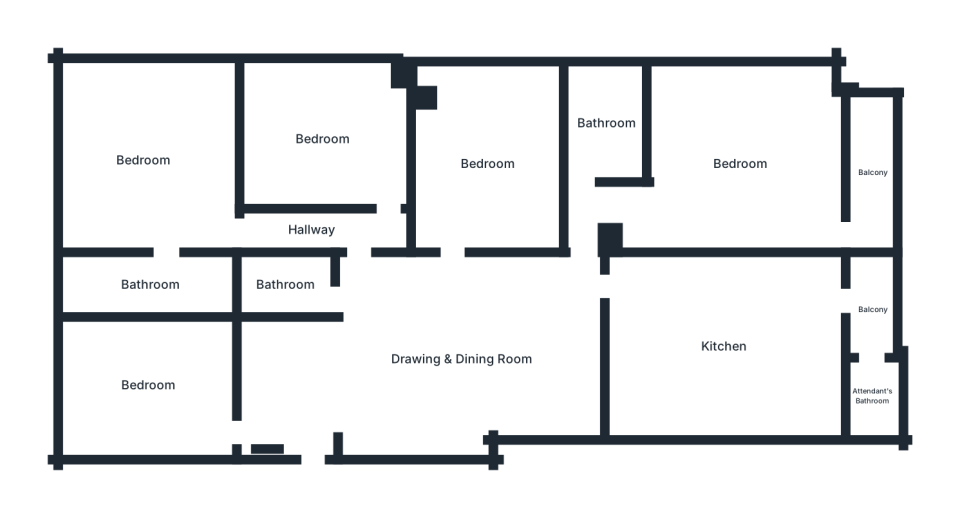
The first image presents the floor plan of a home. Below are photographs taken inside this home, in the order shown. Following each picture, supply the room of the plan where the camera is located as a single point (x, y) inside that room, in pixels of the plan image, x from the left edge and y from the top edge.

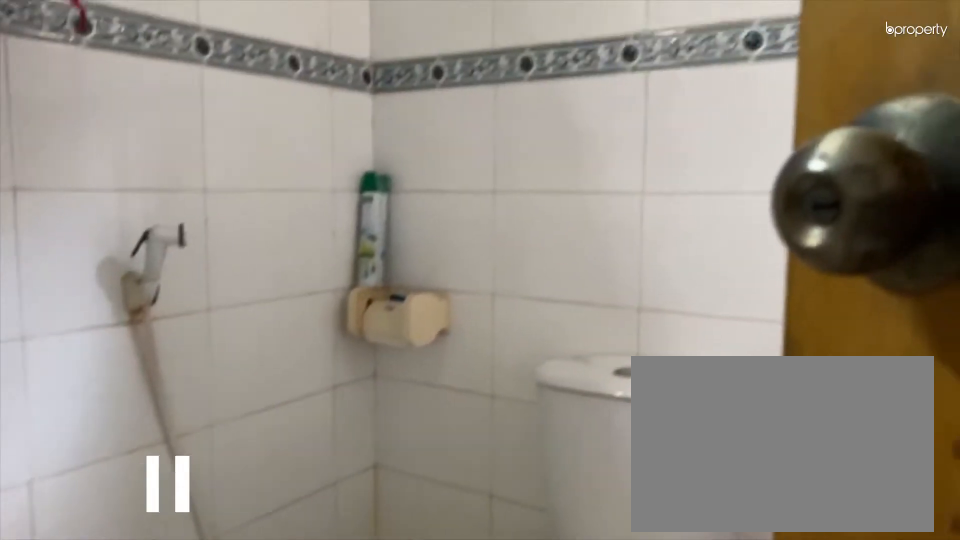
(147, 282)
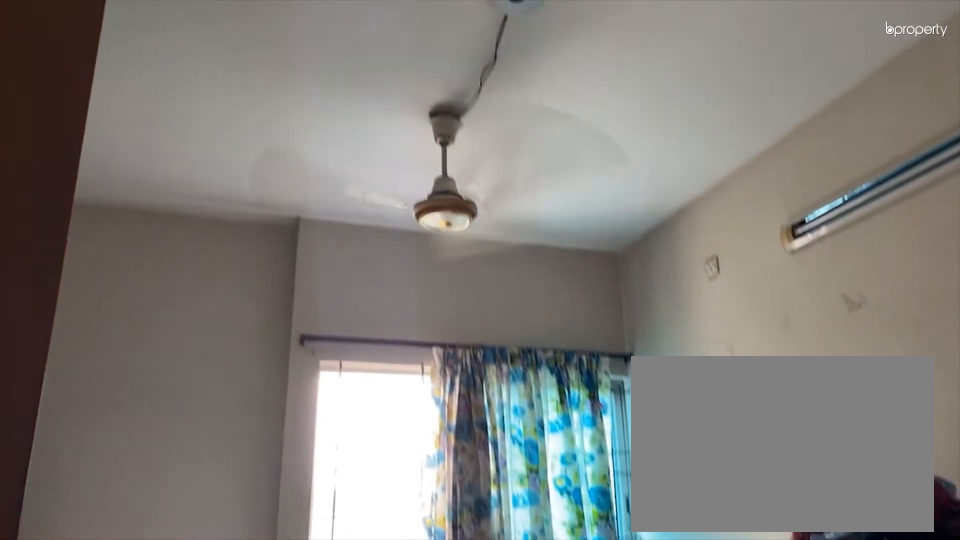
(485, 166)
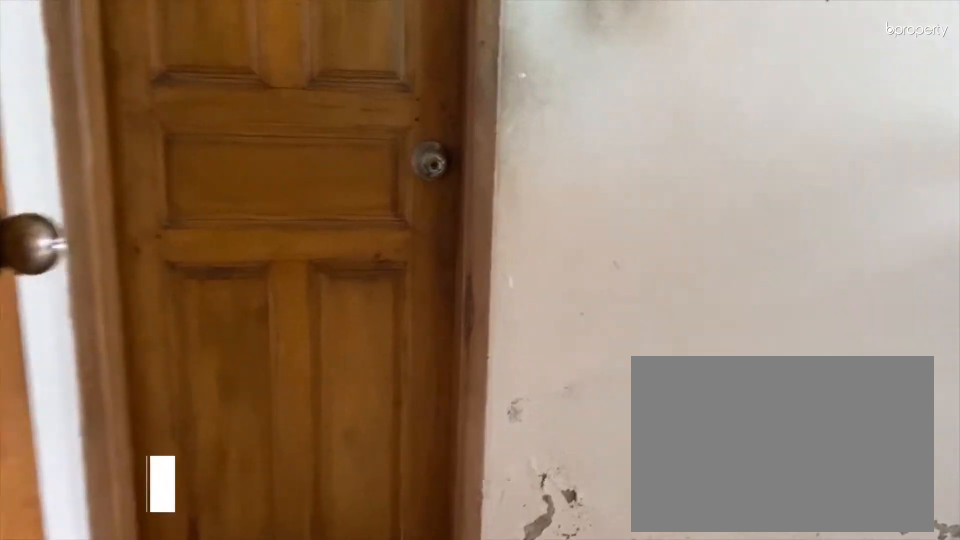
(609, 205)
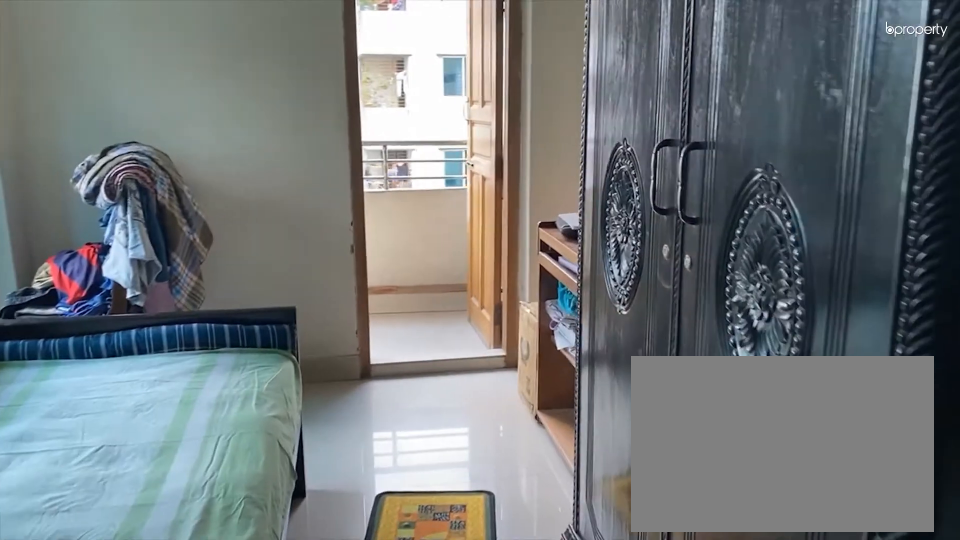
(736, 167)
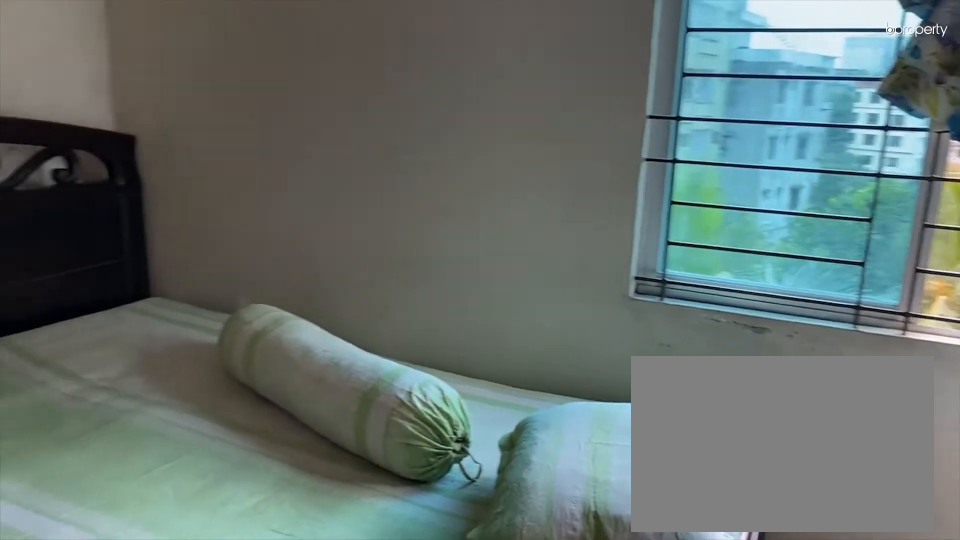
(736, 167)
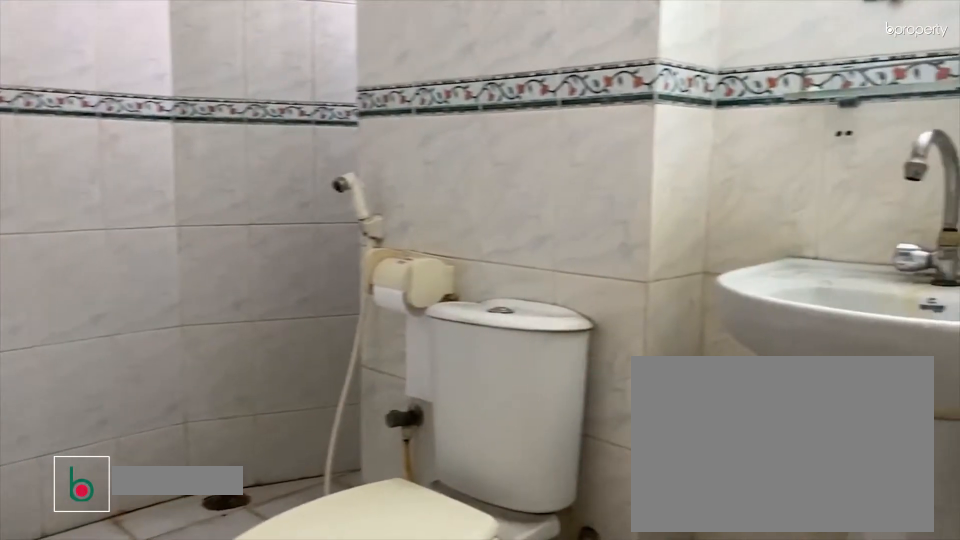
(613, 125)
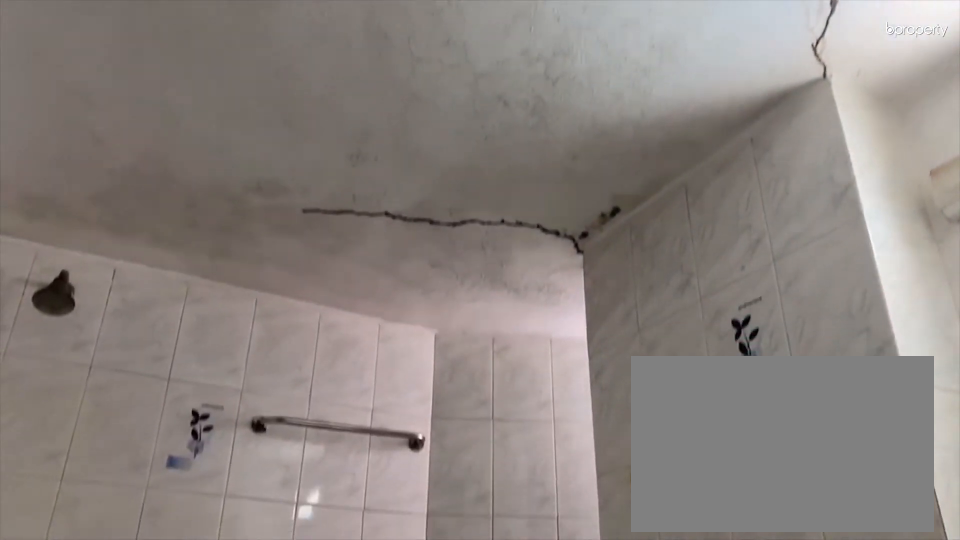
(613, 125)
